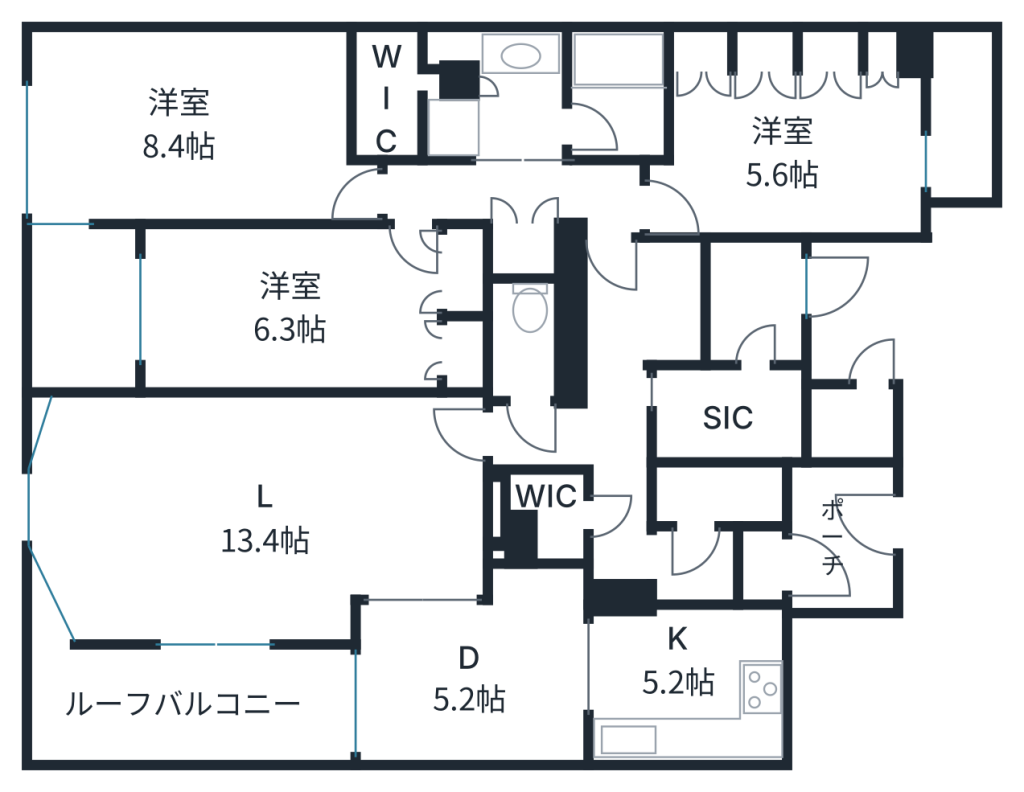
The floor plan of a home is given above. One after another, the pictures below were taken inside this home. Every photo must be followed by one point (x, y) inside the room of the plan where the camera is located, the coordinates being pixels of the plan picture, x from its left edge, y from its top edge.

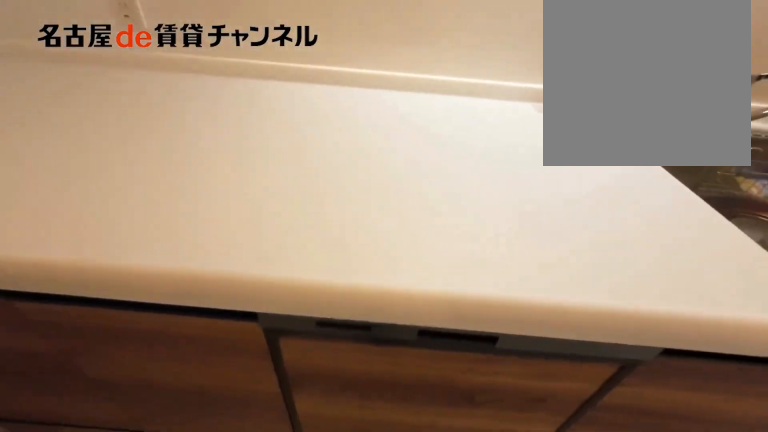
(688, 684)
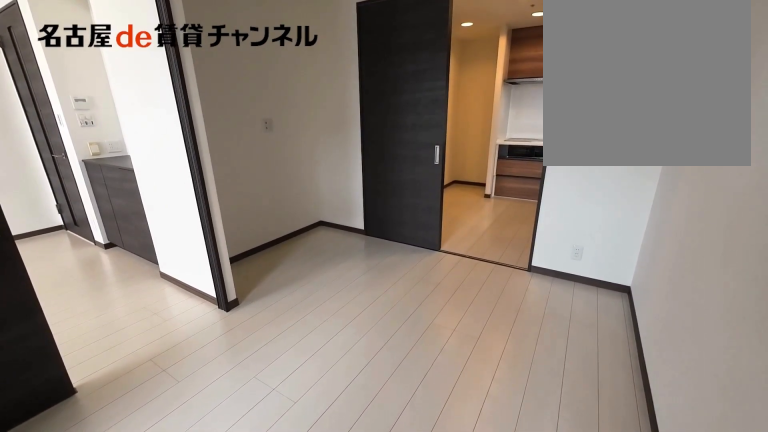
(476, 673)
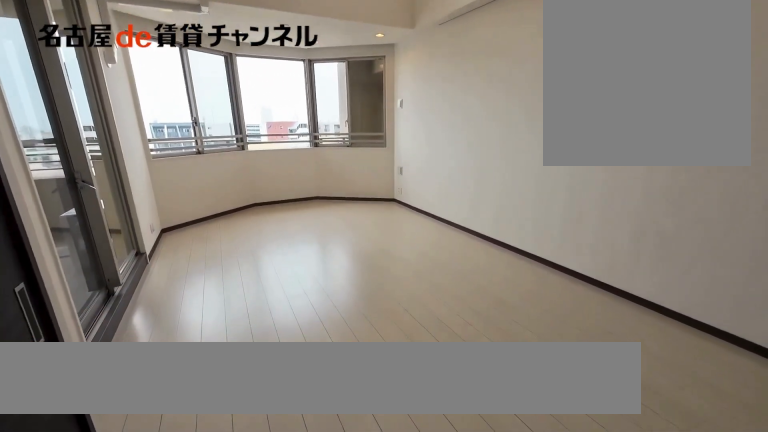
(256, 512)
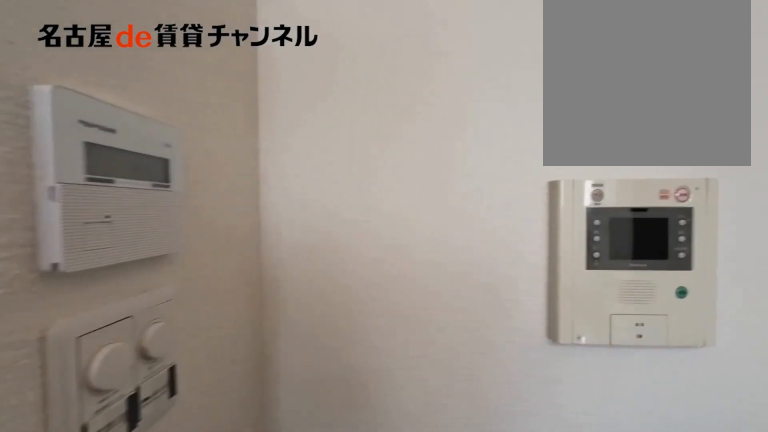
(256, 511)
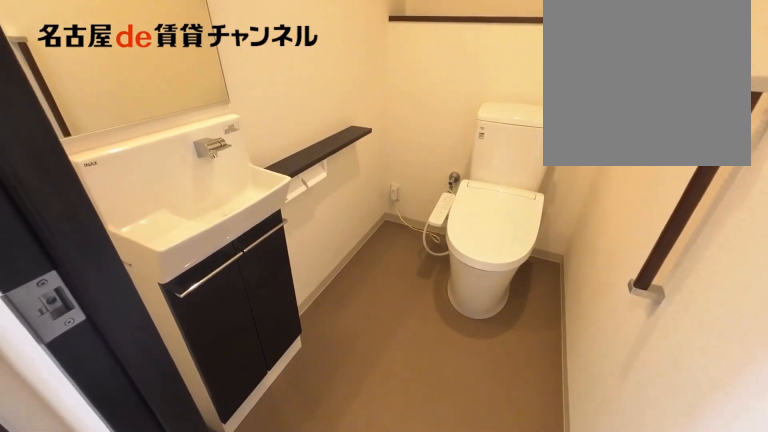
(523, 341)
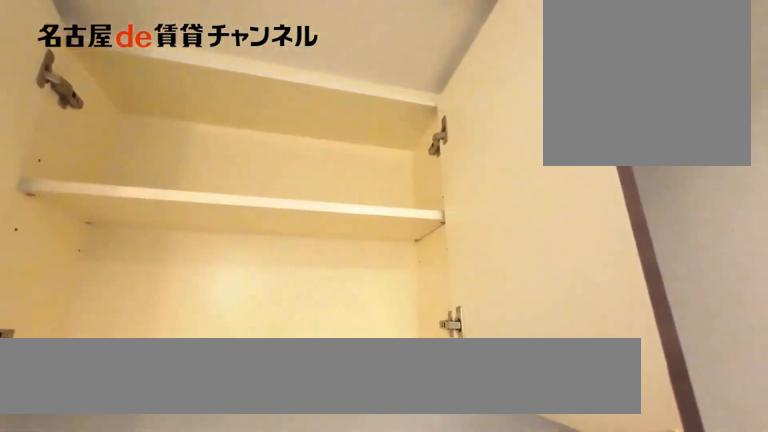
(523, 341)
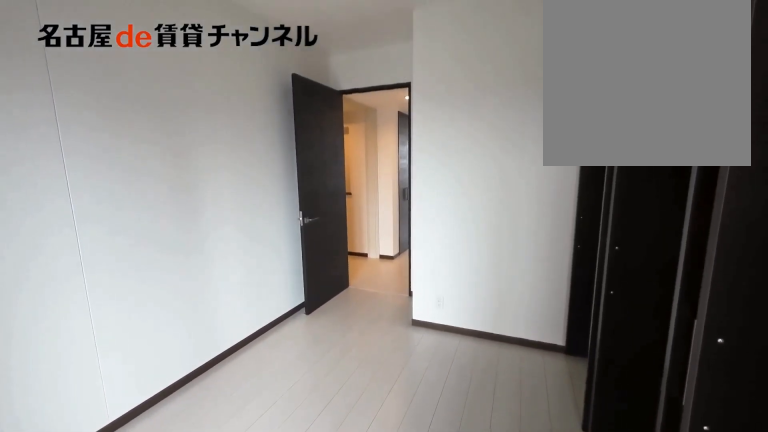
(790, 153)
